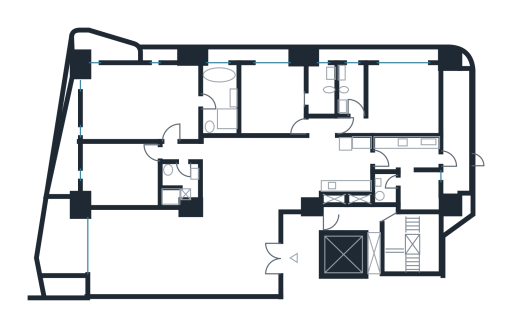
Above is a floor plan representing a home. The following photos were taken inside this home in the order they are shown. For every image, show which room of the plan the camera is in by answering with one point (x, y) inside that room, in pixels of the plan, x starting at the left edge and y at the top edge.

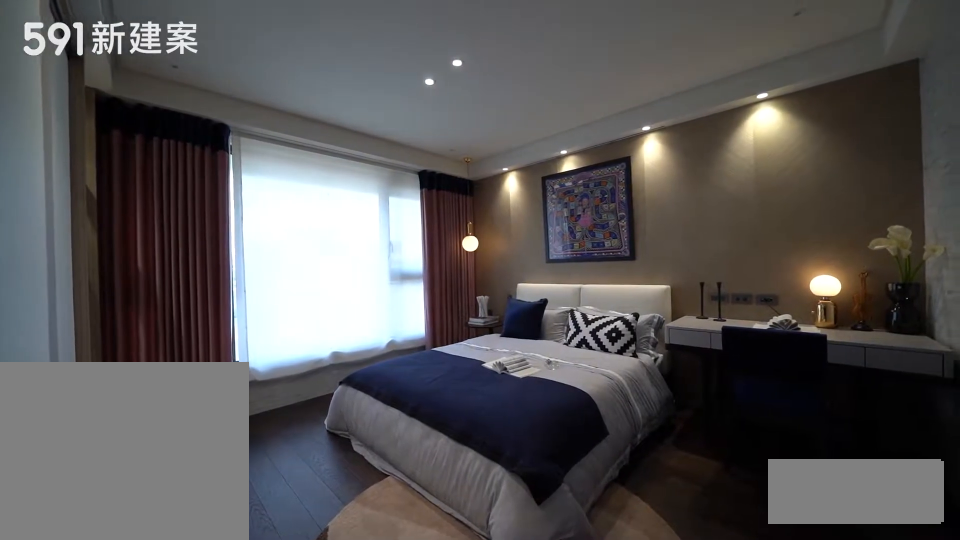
(399, 100)
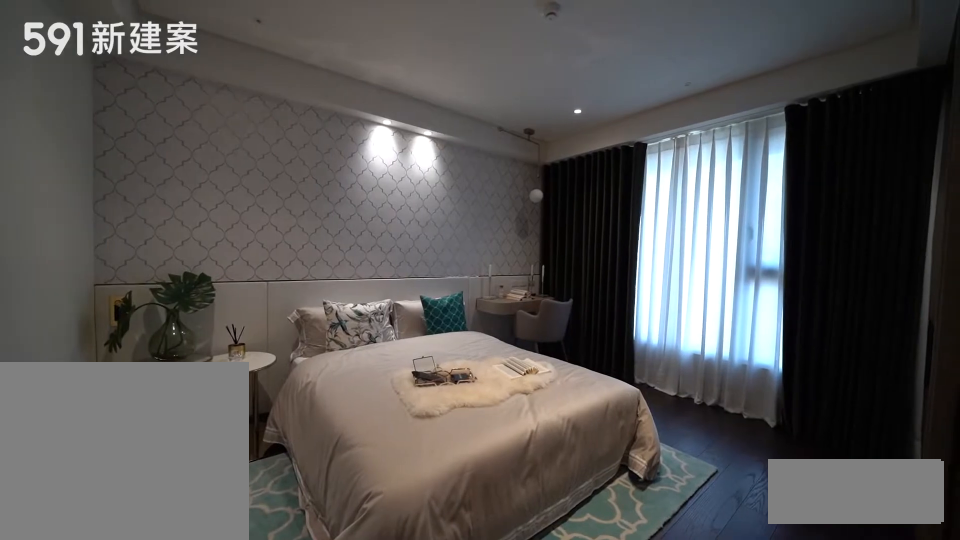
(271, 98)
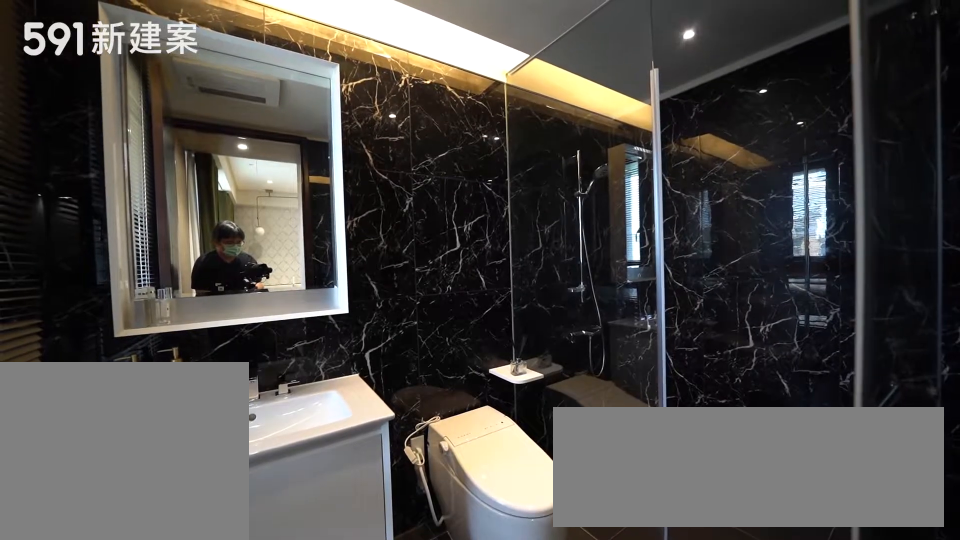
(322, 95)
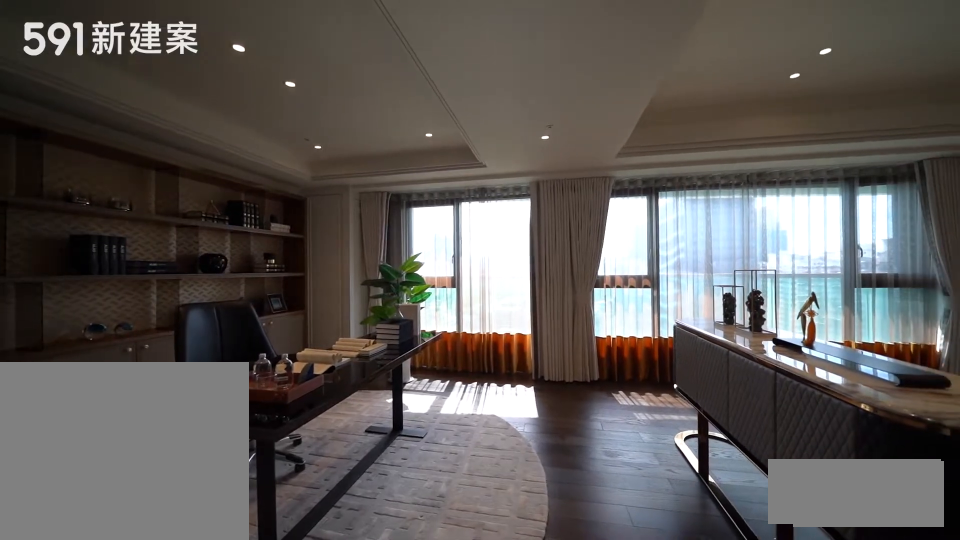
(122, 134)
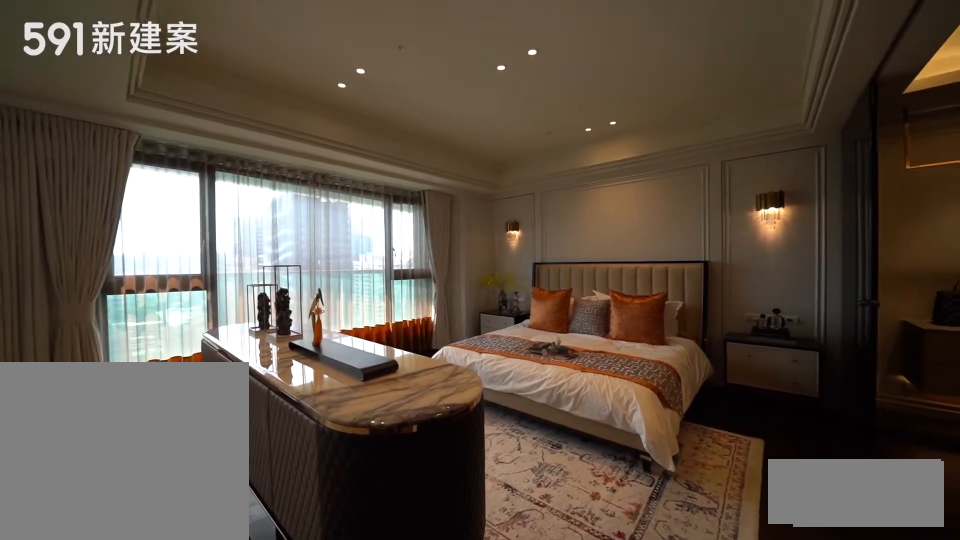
(122, 134)
